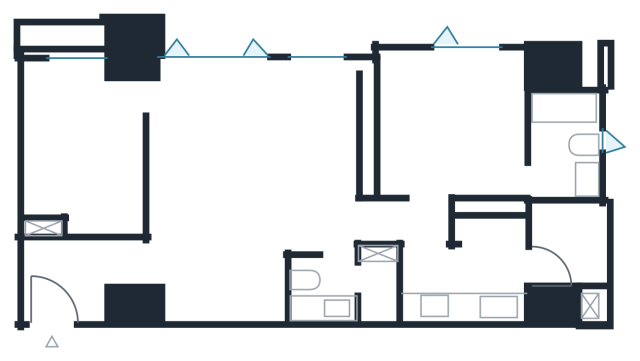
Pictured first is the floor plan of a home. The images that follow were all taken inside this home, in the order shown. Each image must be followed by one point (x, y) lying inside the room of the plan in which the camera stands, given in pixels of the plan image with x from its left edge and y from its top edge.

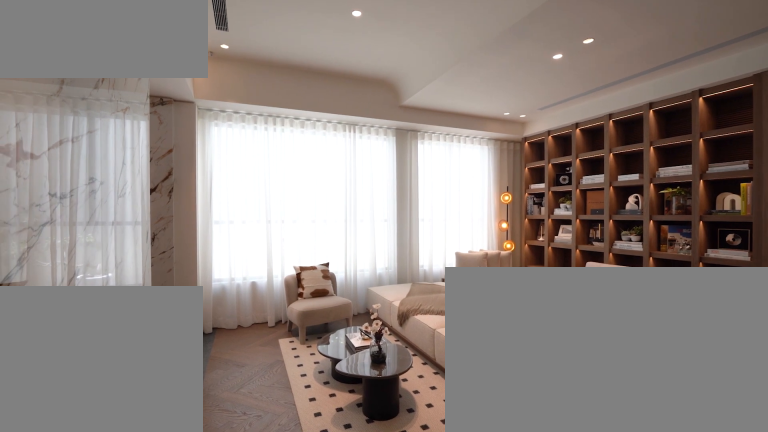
(216, 139)
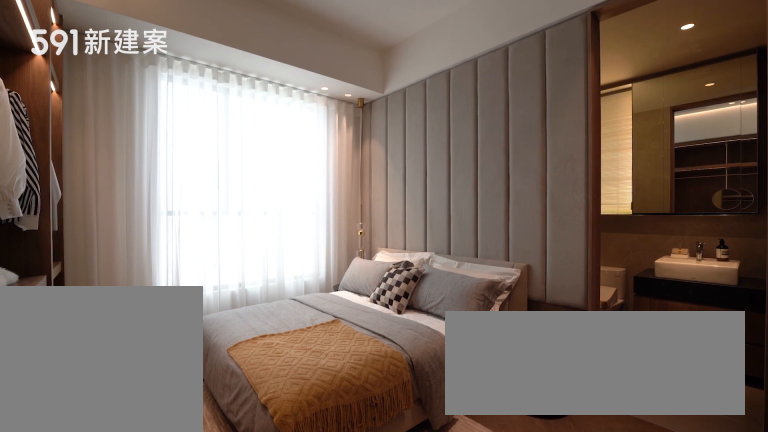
(454, 125)
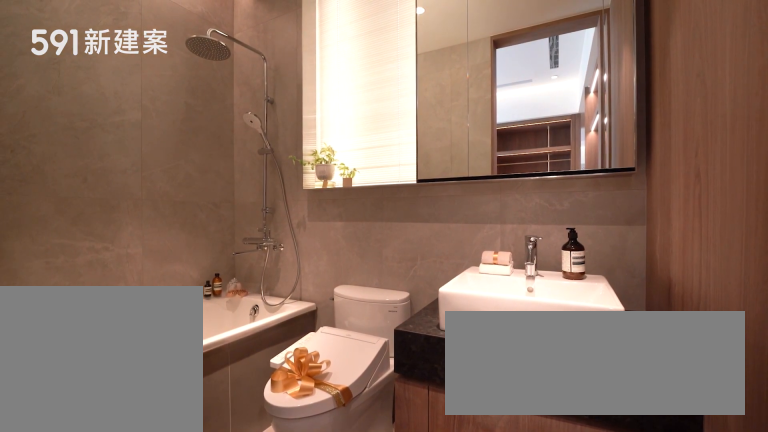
(565, 139)
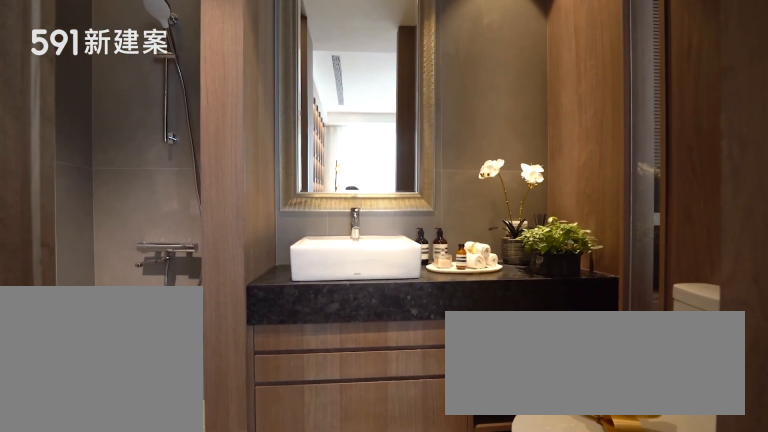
(341, 290)
